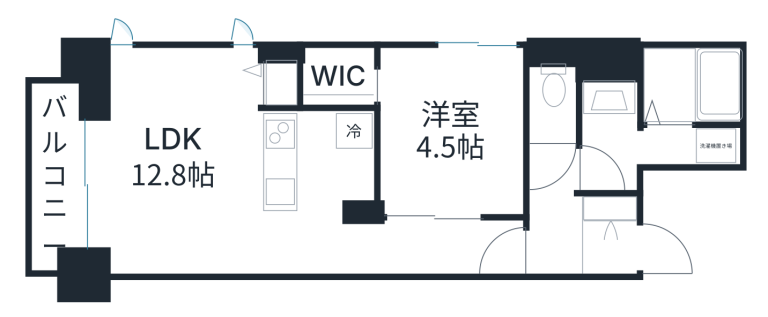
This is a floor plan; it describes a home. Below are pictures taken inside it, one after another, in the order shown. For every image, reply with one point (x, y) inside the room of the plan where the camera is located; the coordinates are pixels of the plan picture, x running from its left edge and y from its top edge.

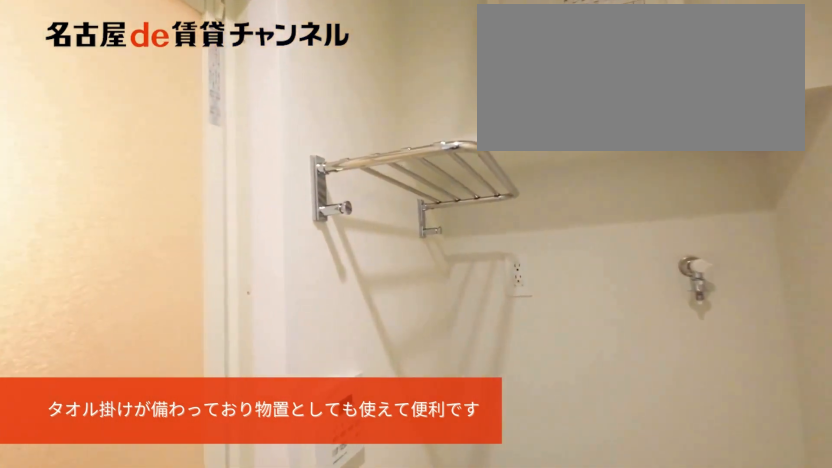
(653, 112)
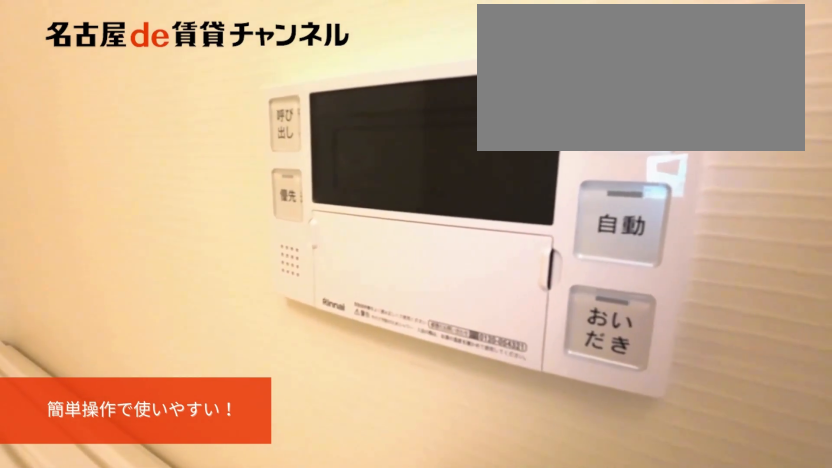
(653, 112)
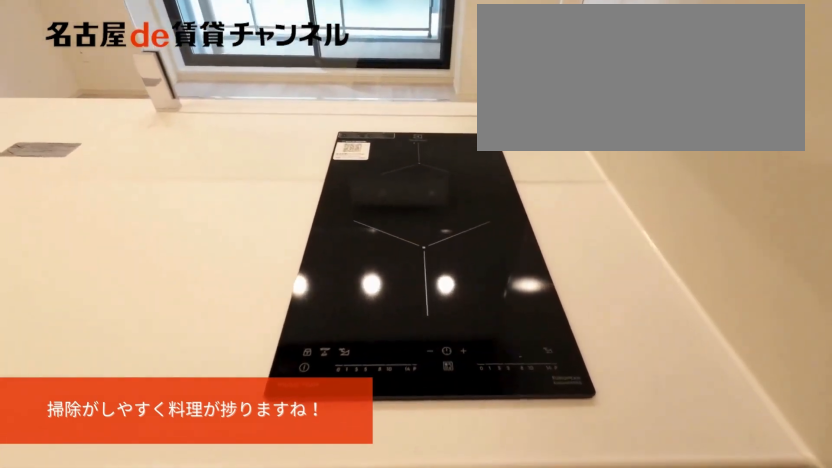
(320, 164)
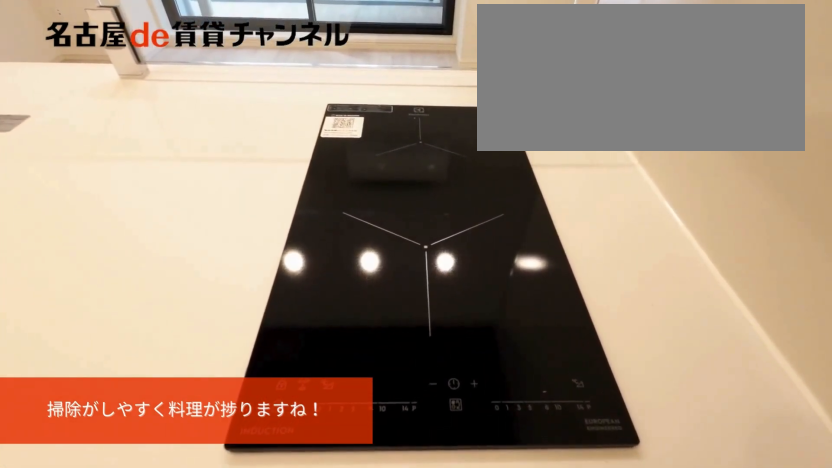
(320, 164)
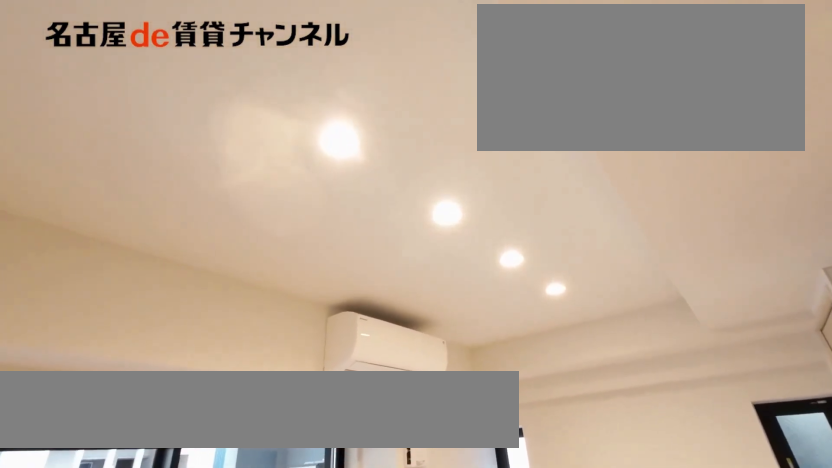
(172, 160)
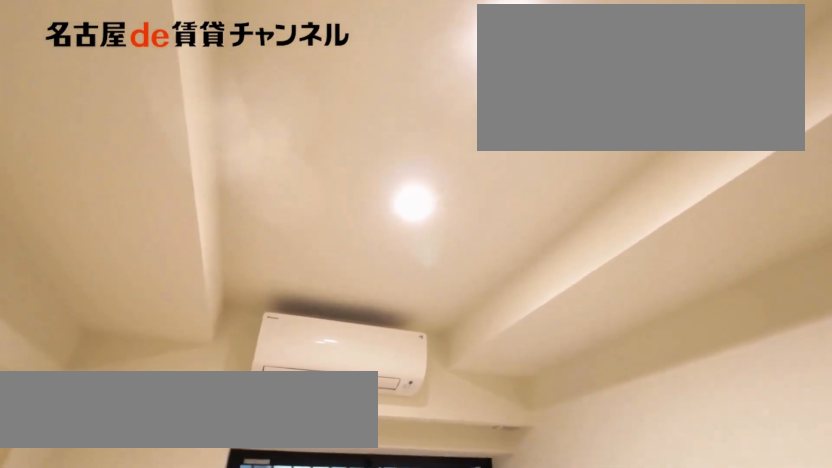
(451, 132)
